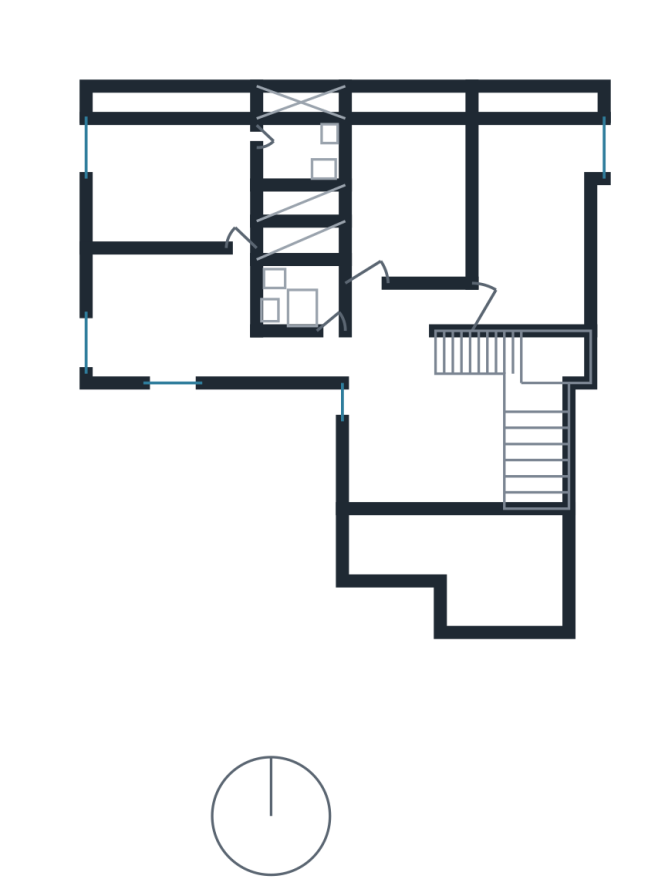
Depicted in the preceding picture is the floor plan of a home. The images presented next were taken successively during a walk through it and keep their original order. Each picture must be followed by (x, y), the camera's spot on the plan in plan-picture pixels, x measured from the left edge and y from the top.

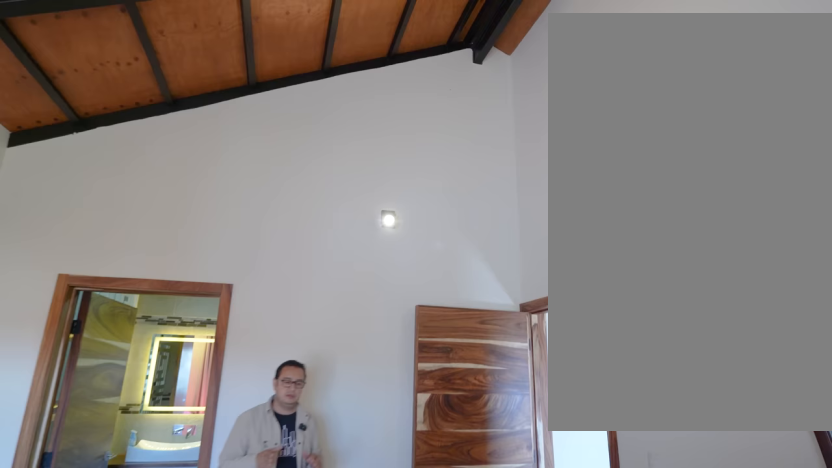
(225, 166)
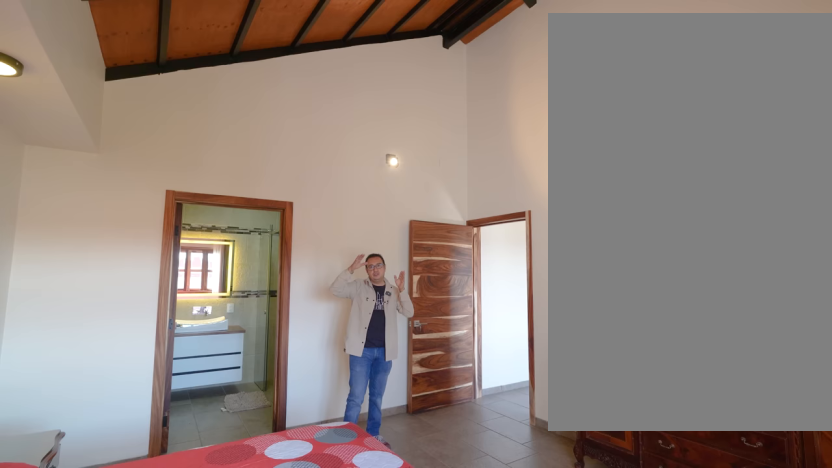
(168, 166)
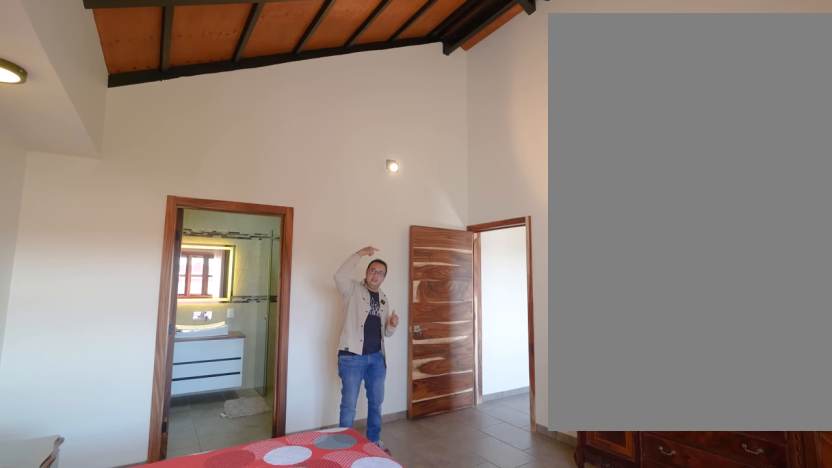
(161, 200)
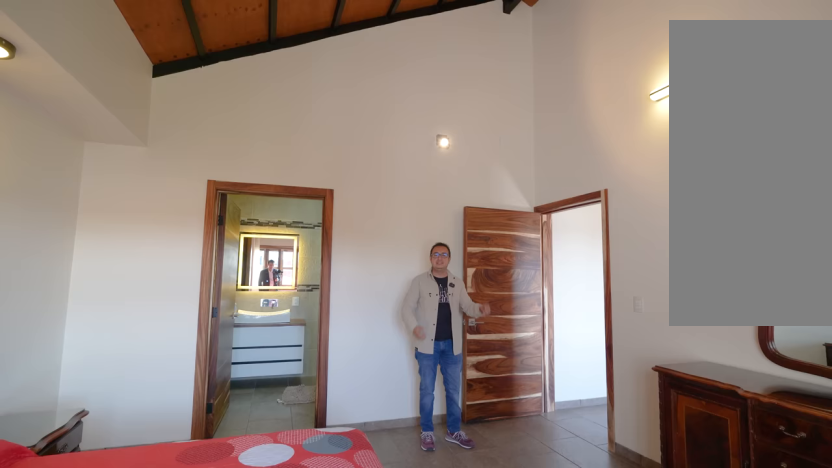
(116, 205)
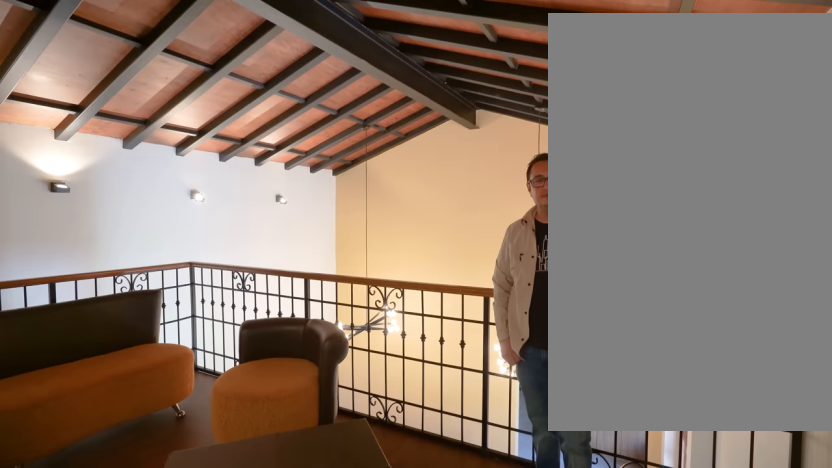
(399, 402)
